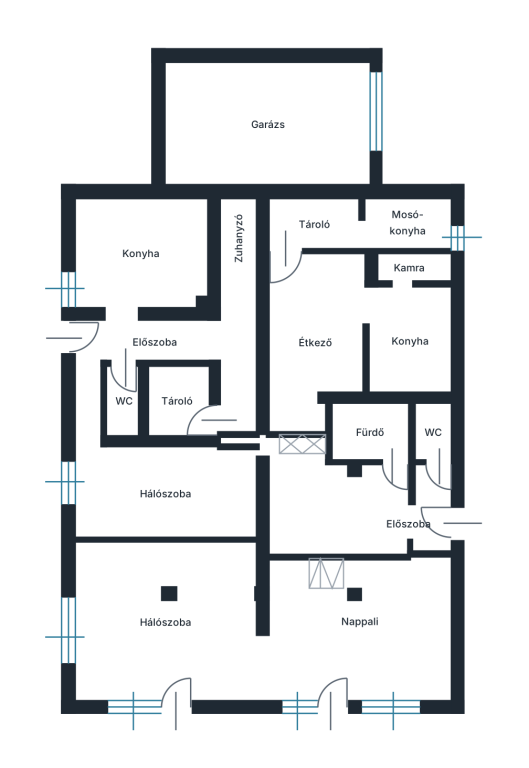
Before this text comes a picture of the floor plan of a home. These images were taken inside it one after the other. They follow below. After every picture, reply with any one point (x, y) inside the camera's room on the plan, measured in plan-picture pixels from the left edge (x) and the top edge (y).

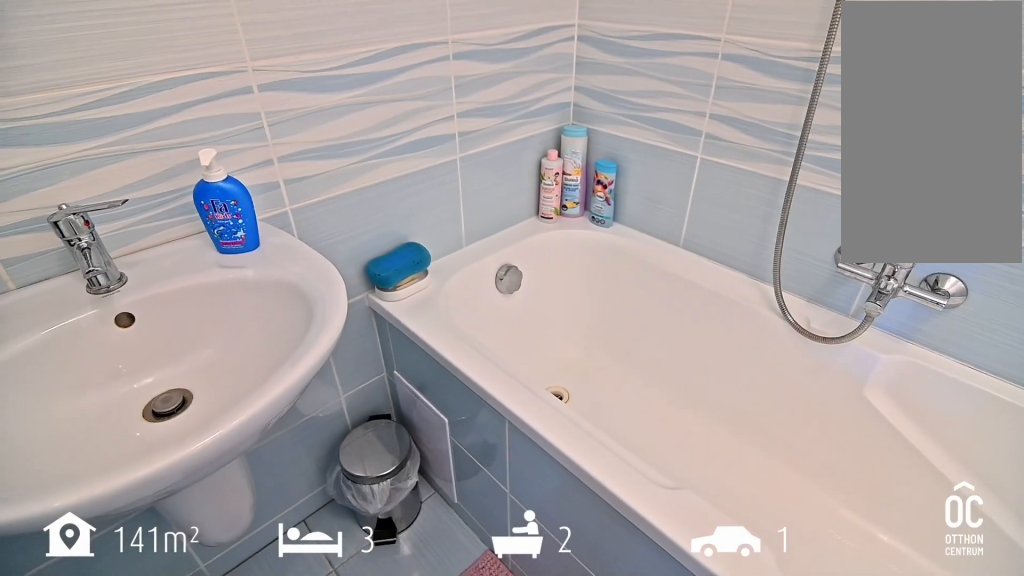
(369, 430)
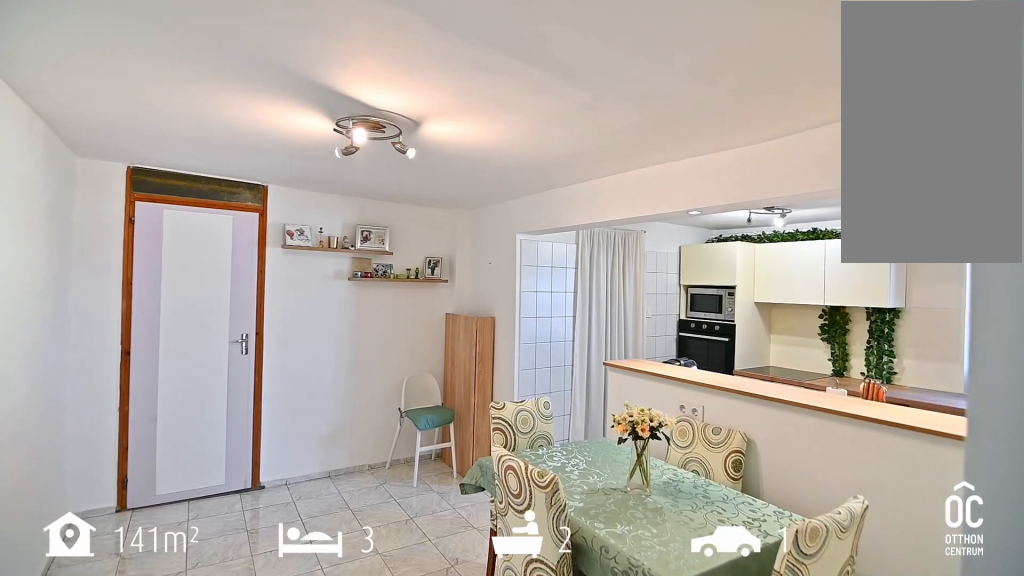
(313, 330)
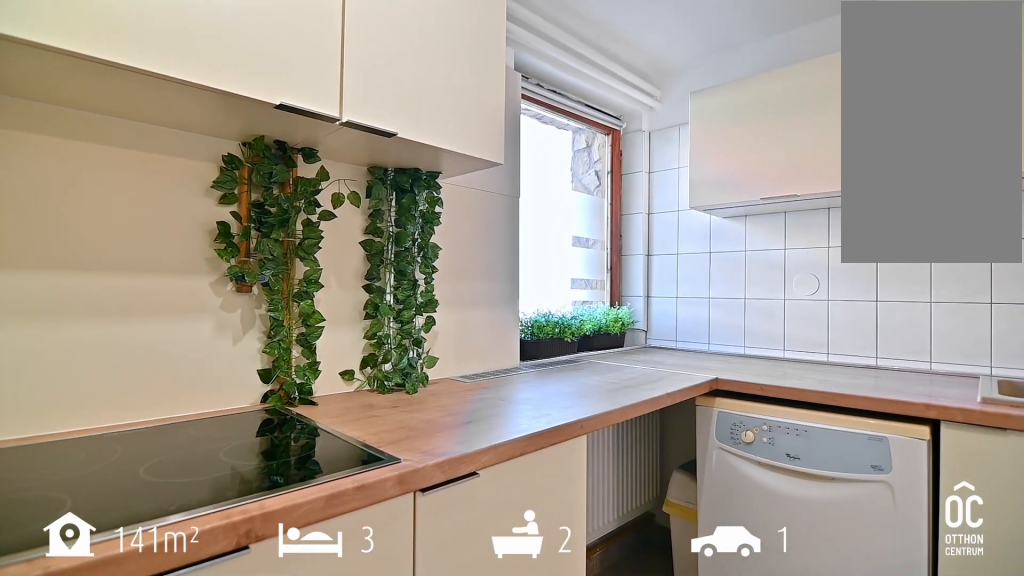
(410, 335)
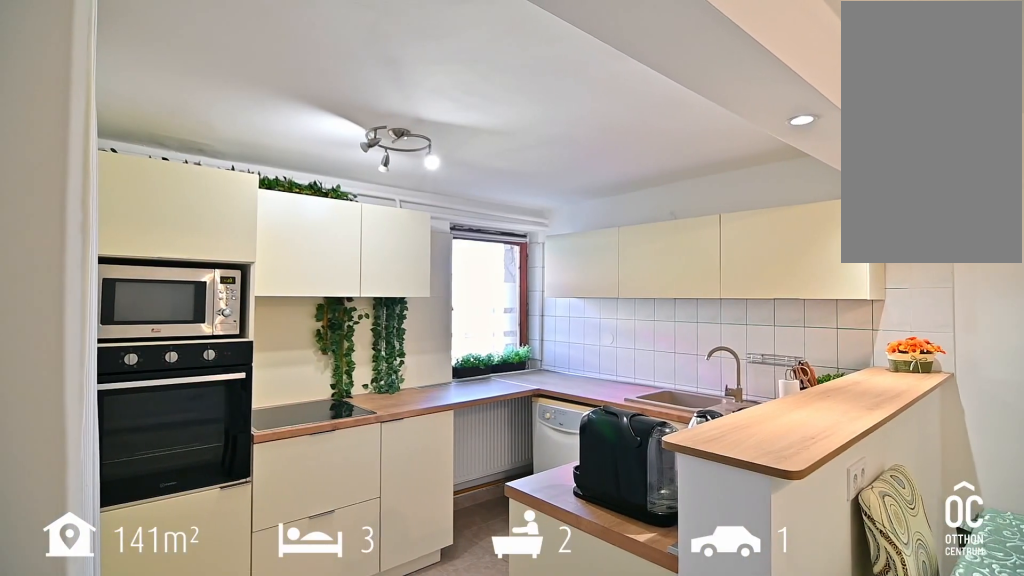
(410, 336)
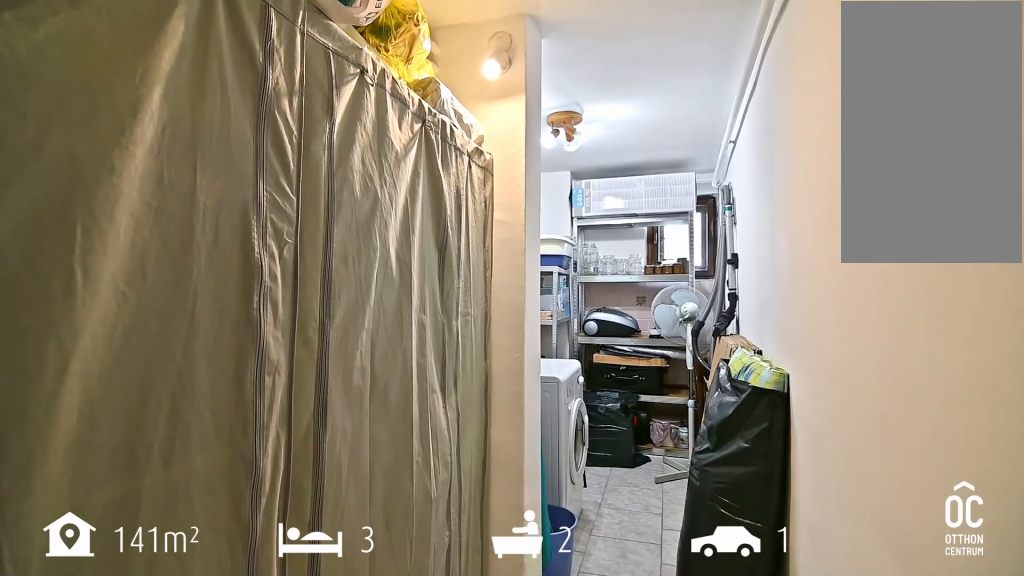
(363, 222)
